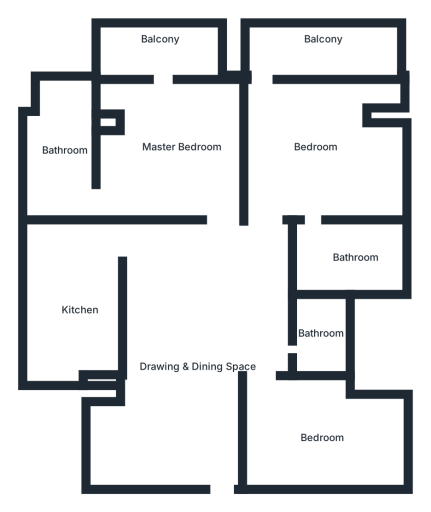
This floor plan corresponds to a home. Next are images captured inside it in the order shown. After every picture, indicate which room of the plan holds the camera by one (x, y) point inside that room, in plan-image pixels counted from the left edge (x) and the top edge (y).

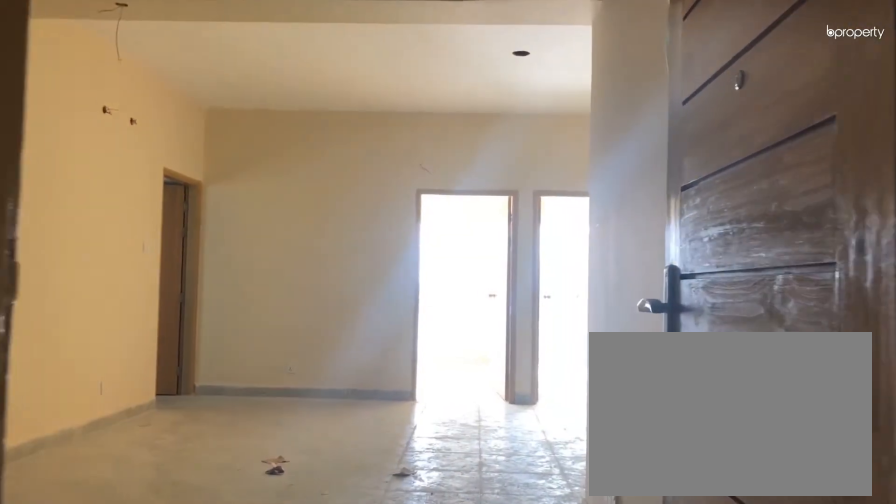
(215, 453)
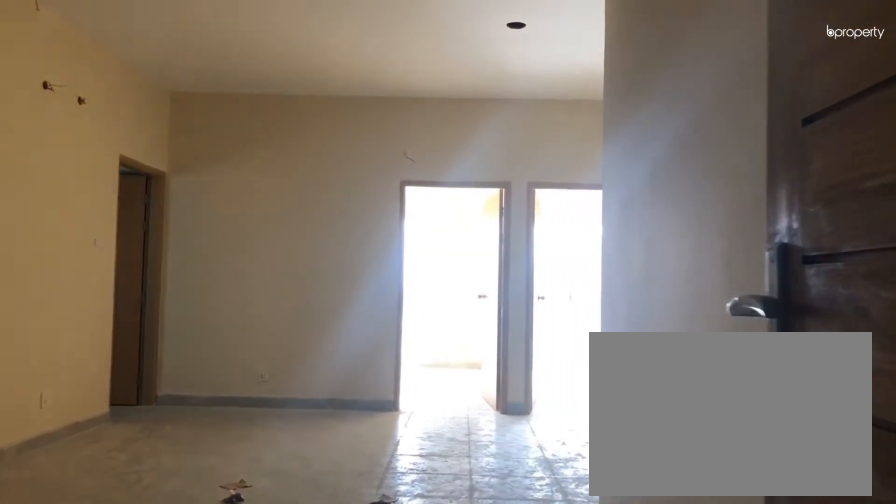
(215, 453)
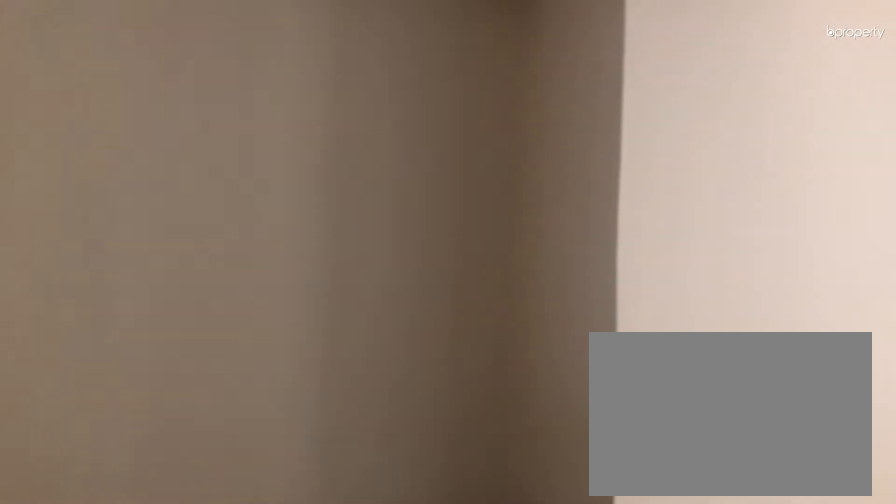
(207, 345)
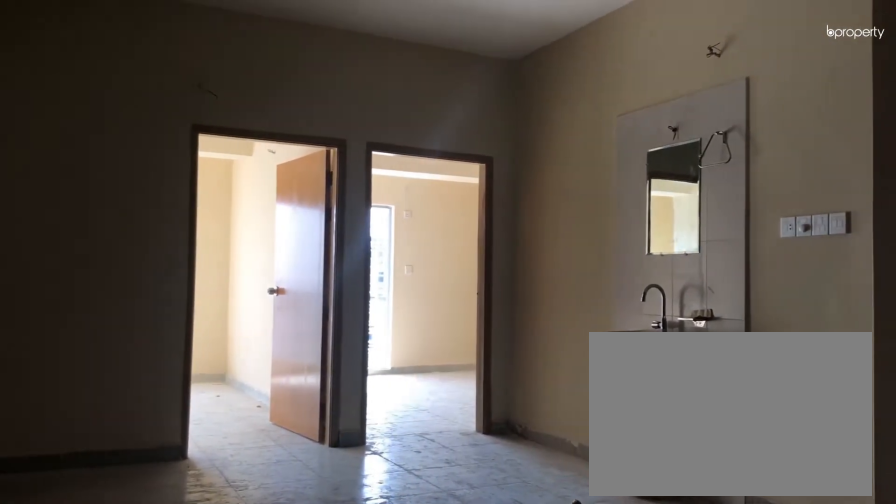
(207, 345)
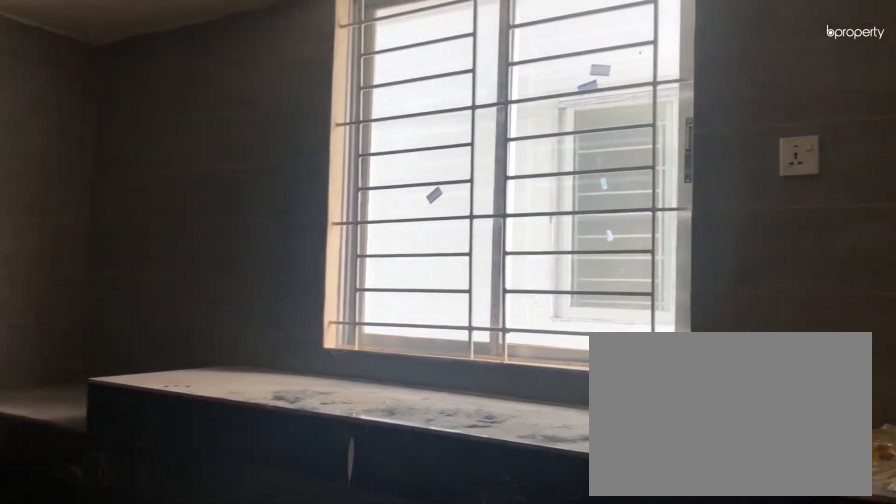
(75, 313)
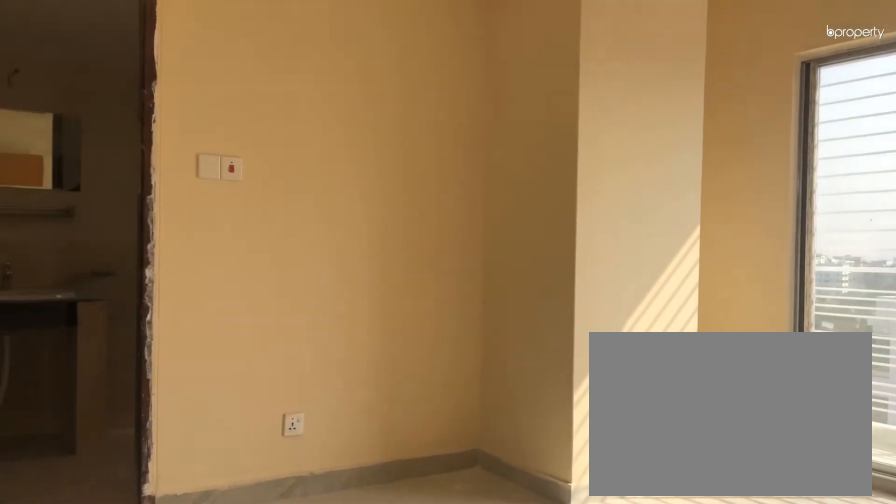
(194, 148)
